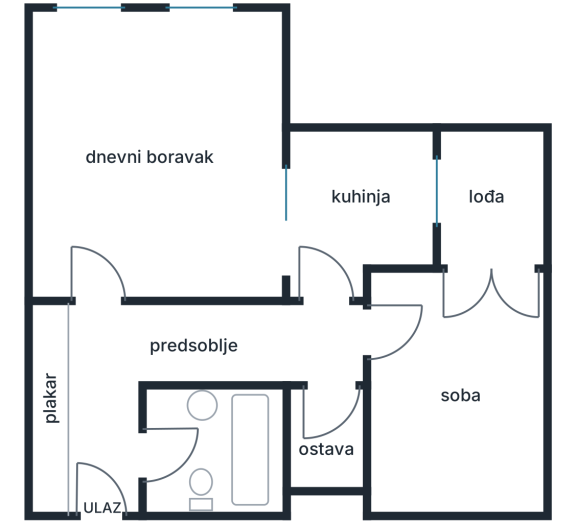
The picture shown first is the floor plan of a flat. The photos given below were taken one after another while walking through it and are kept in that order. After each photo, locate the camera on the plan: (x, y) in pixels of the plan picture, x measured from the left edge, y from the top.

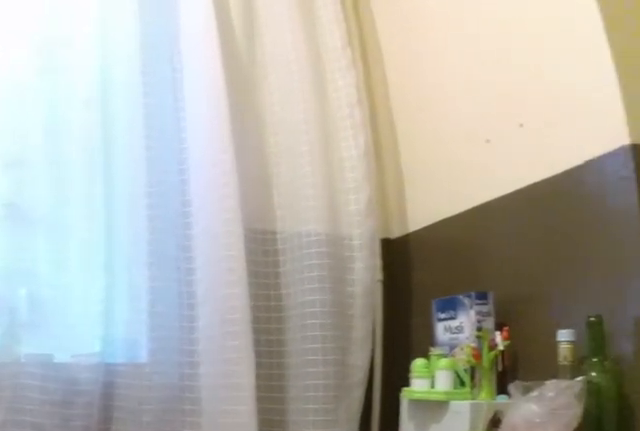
(301, 222)
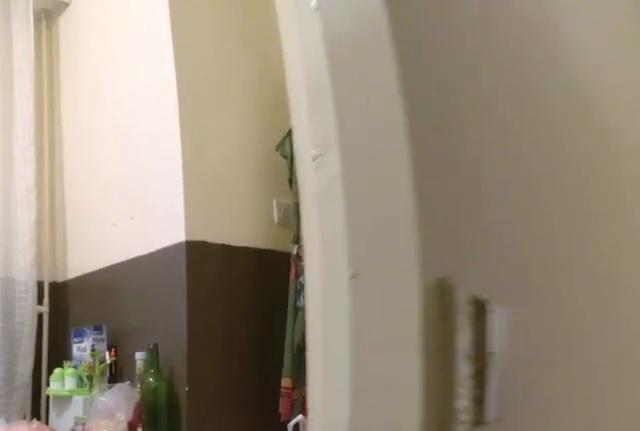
(265, 226)
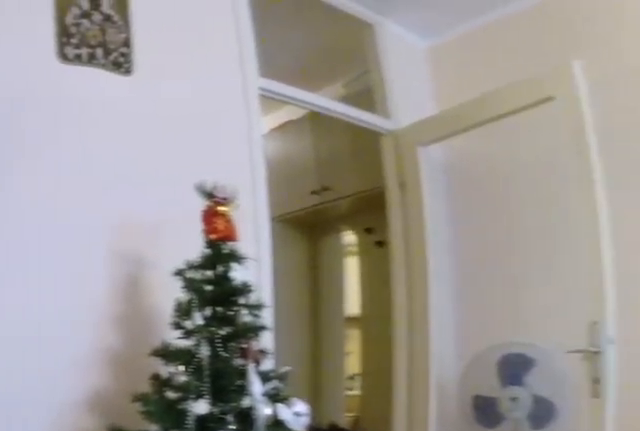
(263, 207)
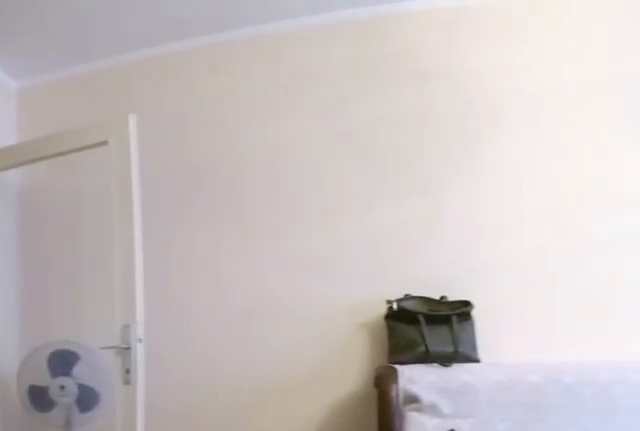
(277, 220)
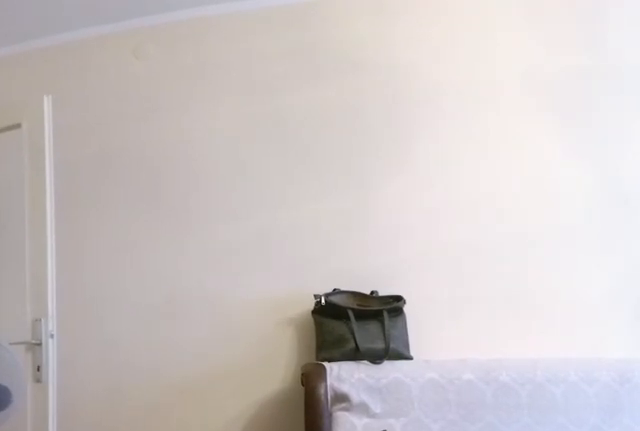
(264, 223)
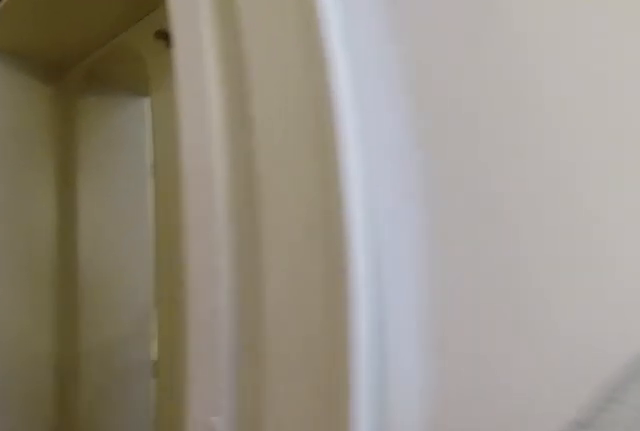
(105, 263)
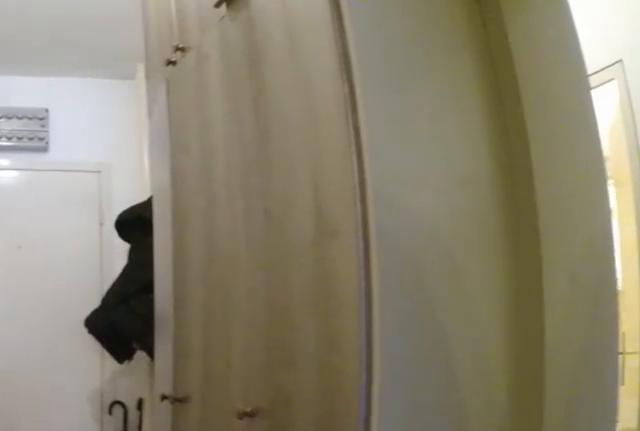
(100, 295)
